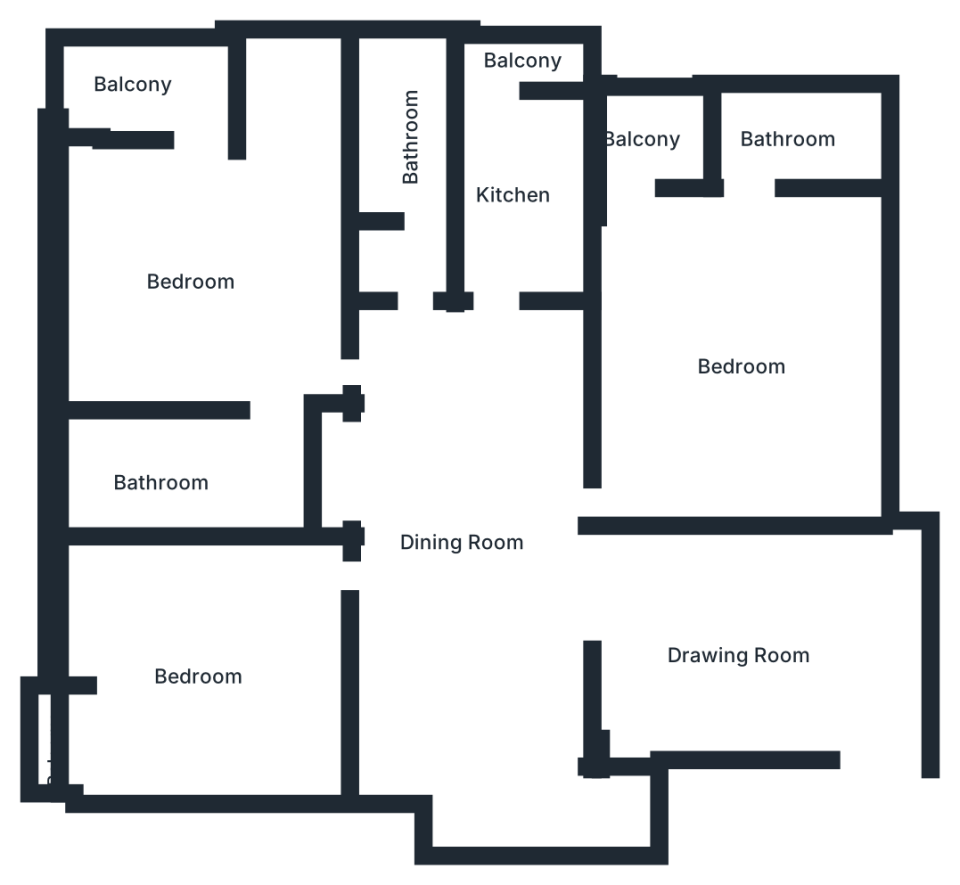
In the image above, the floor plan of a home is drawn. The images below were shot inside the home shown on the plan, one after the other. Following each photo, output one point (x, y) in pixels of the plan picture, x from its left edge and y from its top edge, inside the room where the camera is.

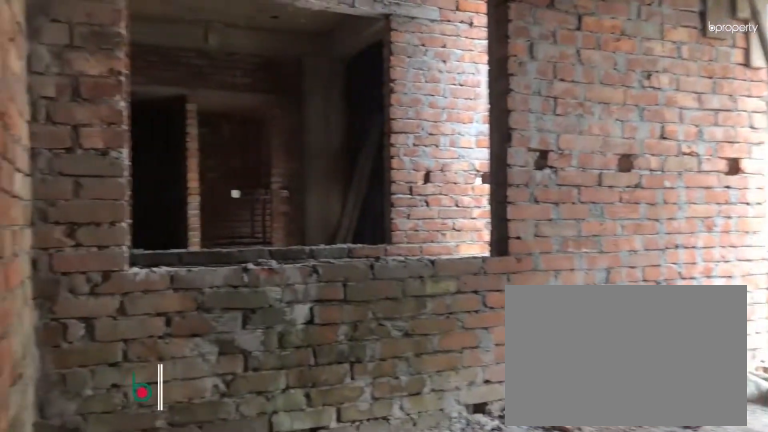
(201, 674)
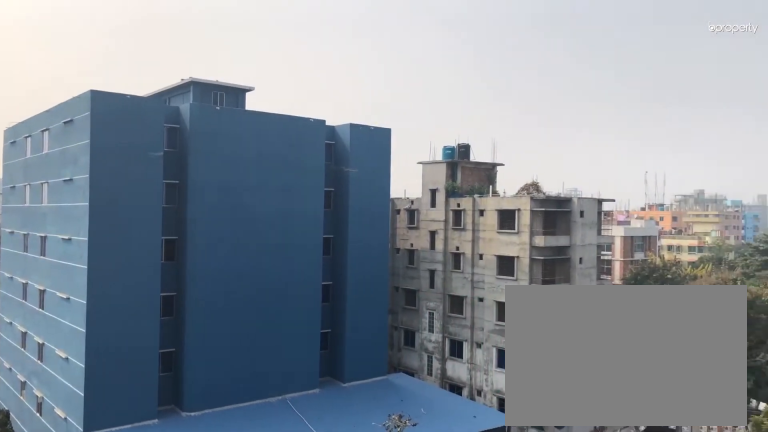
(129, 71)
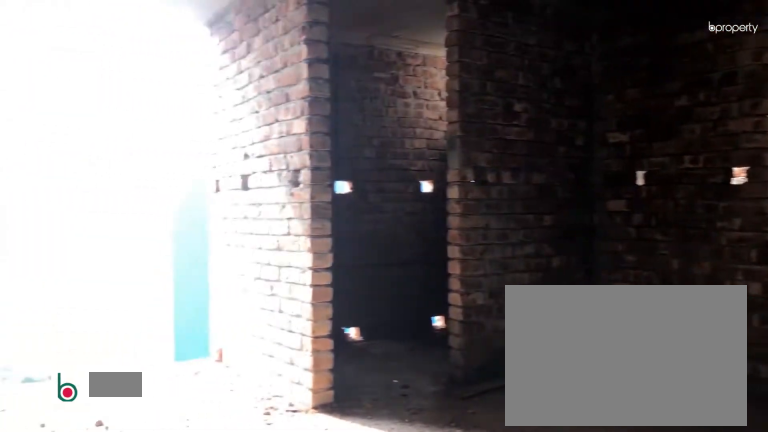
(729, 367)
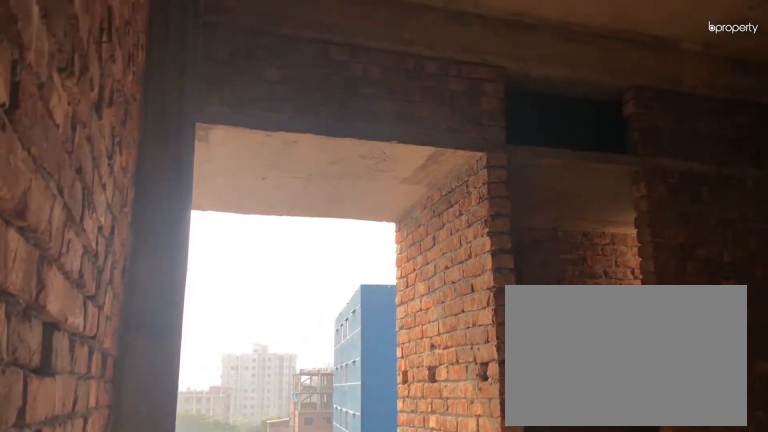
(729, 367)
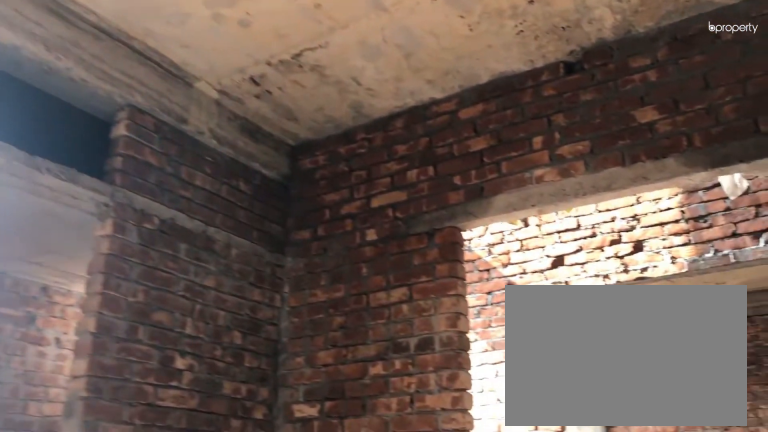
(729, 366)
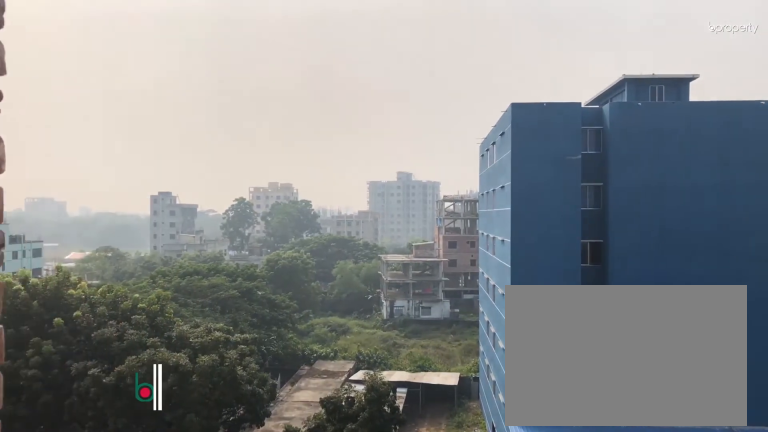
(635, 133)
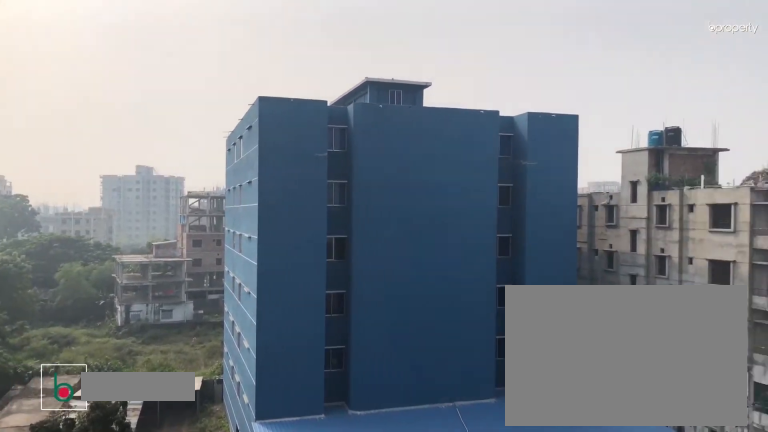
(635, 133)
